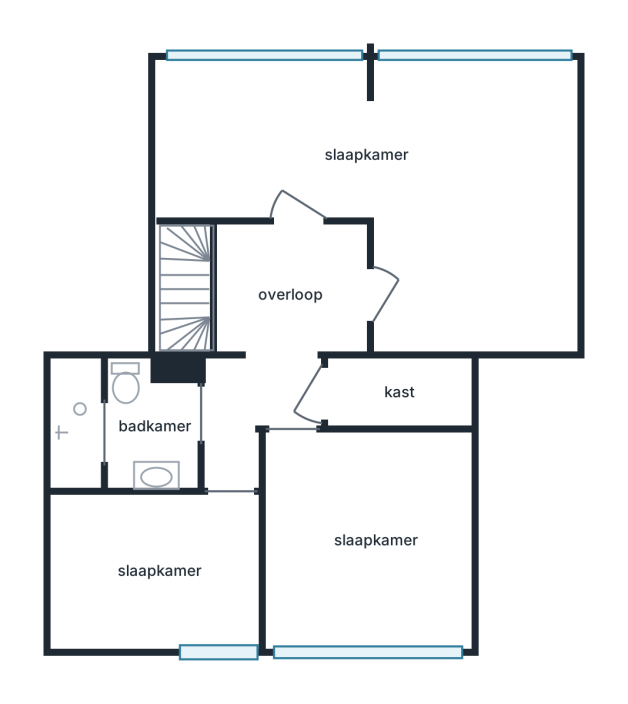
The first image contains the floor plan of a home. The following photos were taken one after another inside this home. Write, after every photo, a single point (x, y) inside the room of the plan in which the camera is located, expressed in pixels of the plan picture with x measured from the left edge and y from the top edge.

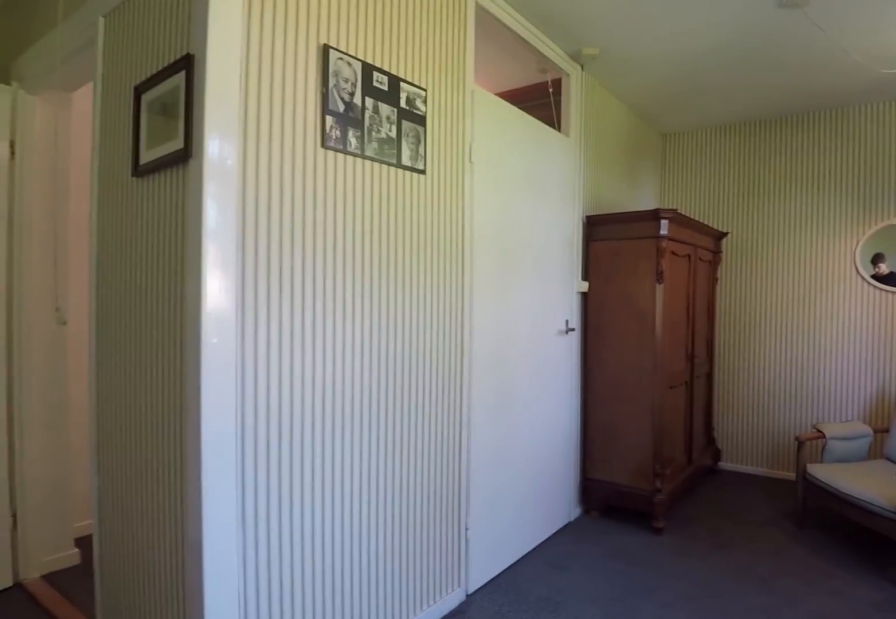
(394, 174)
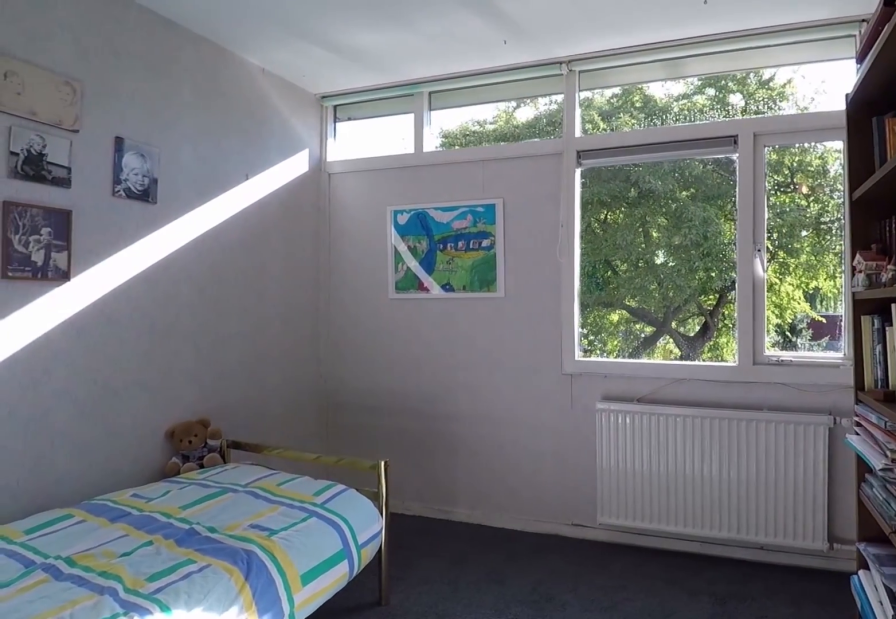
(365, 536)
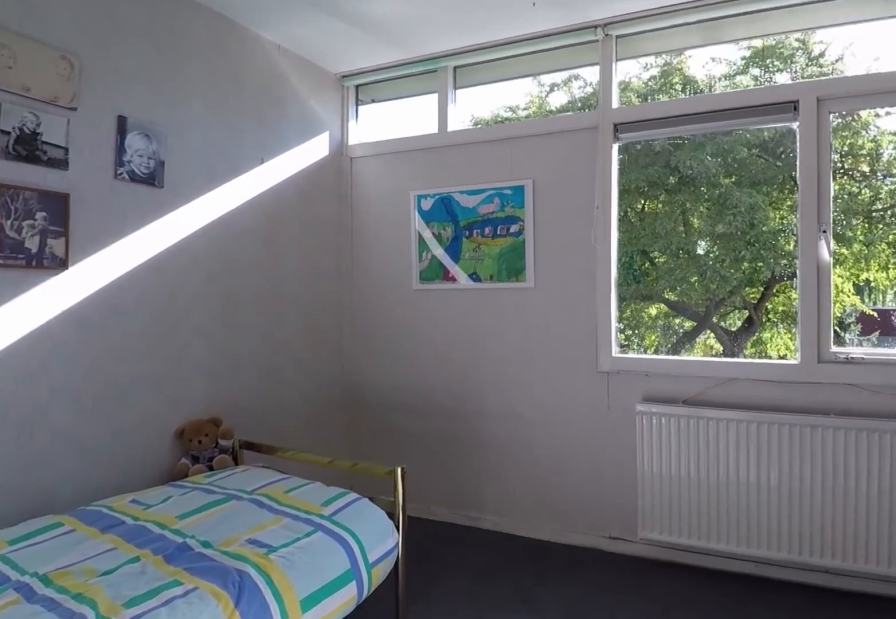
(365, 536)
